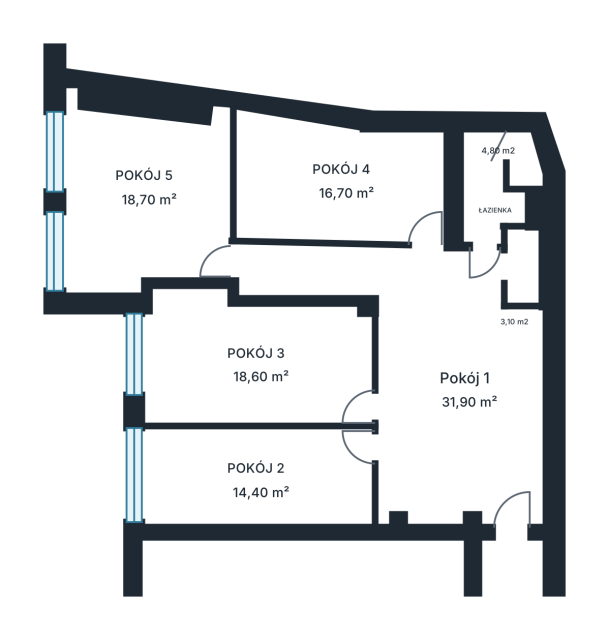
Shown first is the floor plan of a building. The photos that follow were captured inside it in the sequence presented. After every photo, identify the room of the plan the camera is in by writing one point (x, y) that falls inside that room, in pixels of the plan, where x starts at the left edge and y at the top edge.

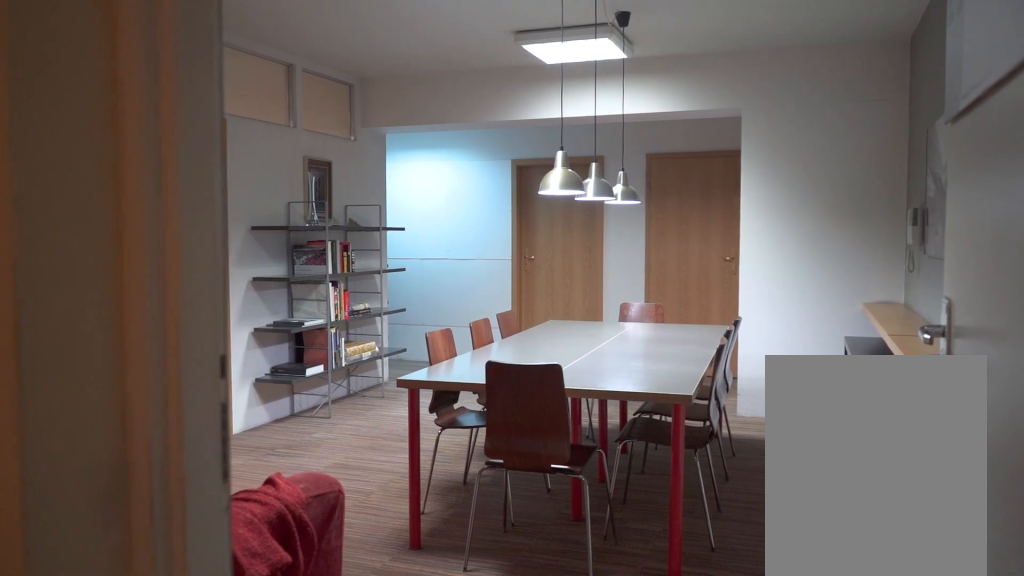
(419, 378)
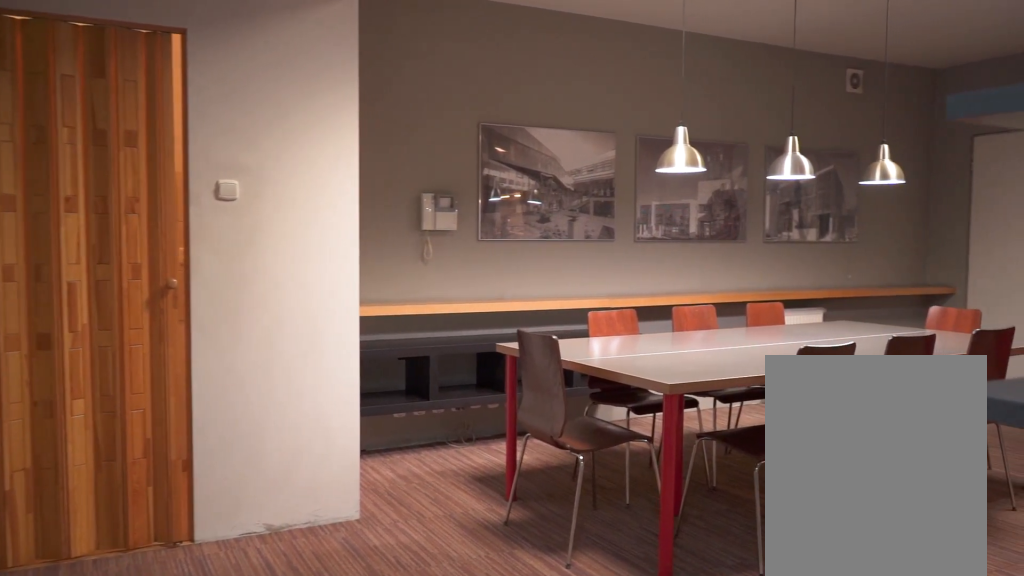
(419, 378)
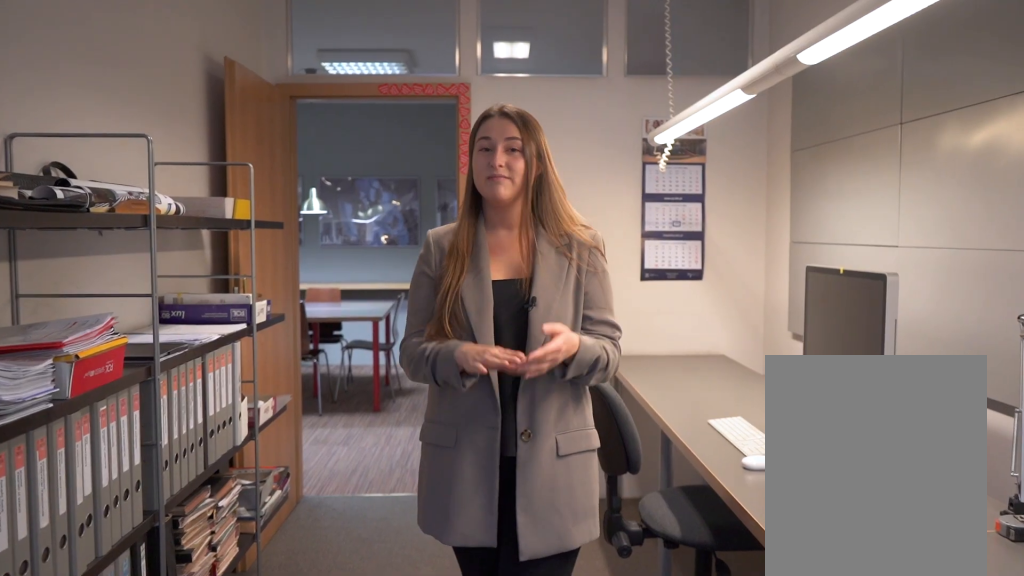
(253, 479)
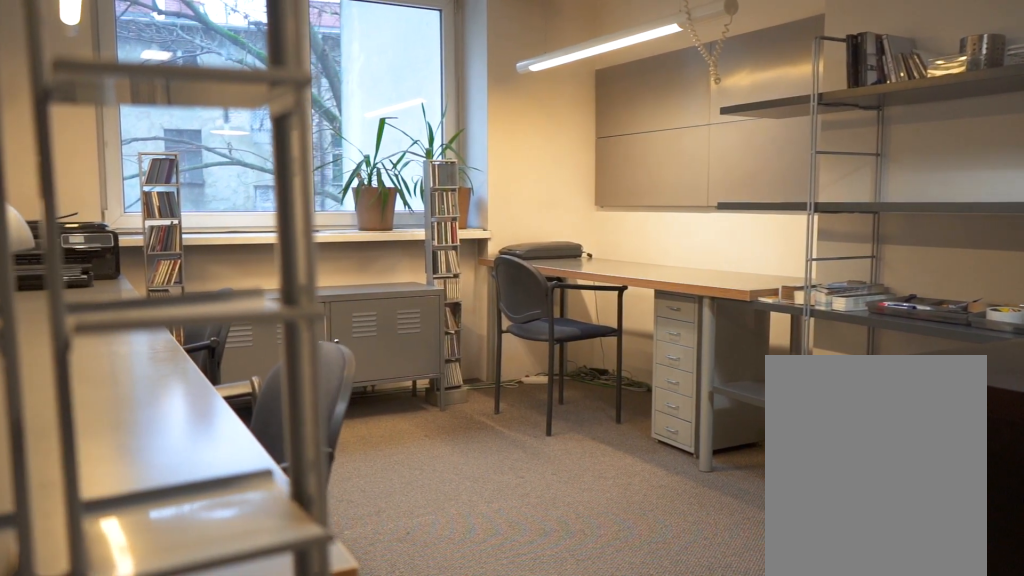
(267, 356)
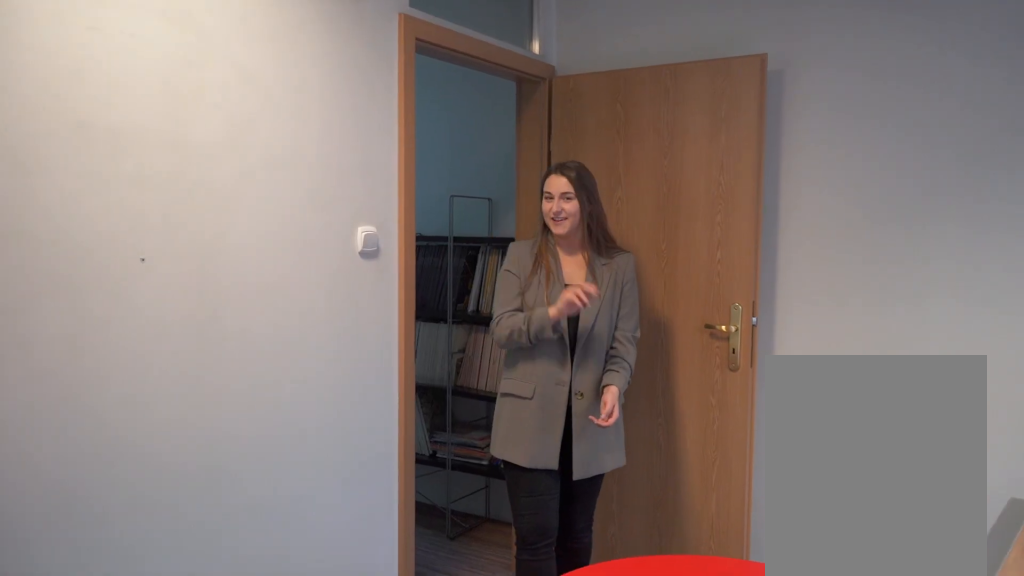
(140, 198)
